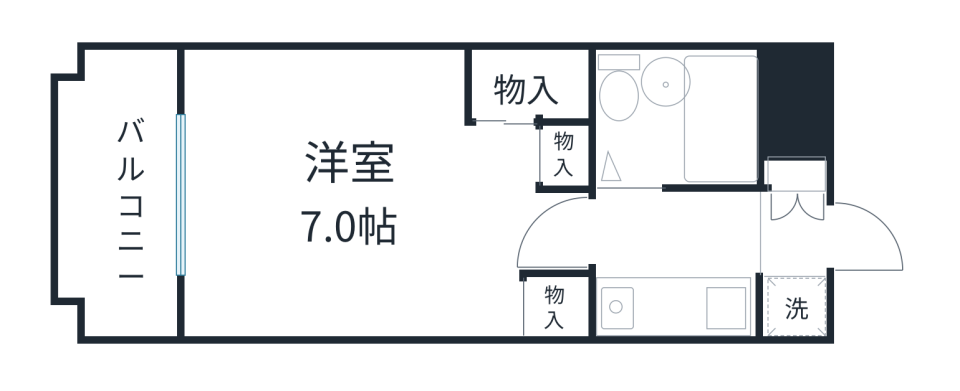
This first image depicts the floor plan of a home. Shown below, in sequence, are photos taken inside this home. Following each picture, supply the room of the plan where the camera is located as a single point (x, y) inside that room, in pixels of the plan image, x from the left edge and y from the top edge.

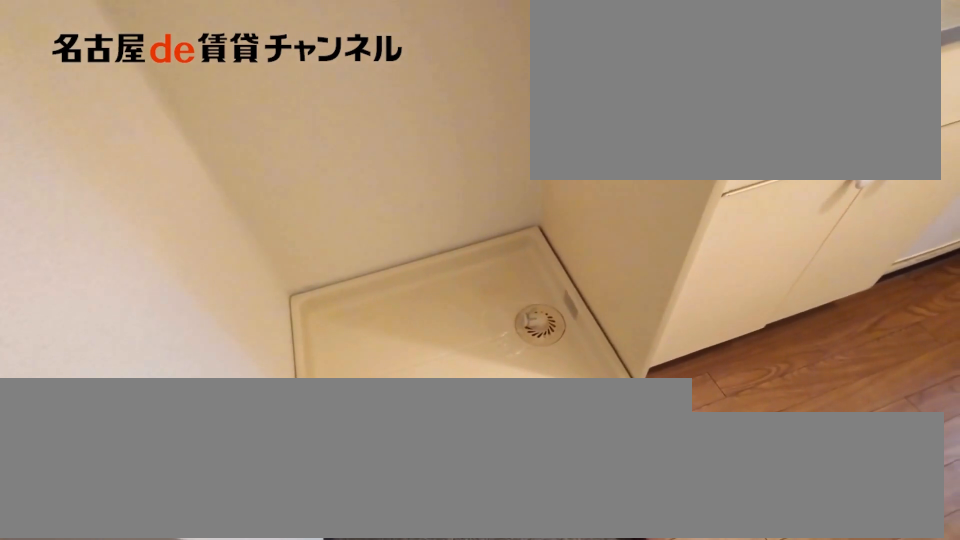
(793, 305)
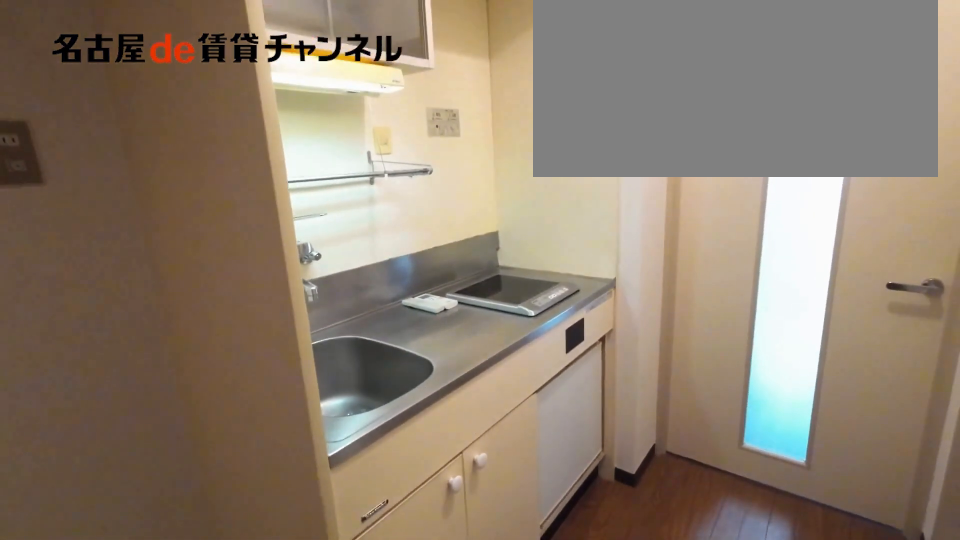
(673, 308)
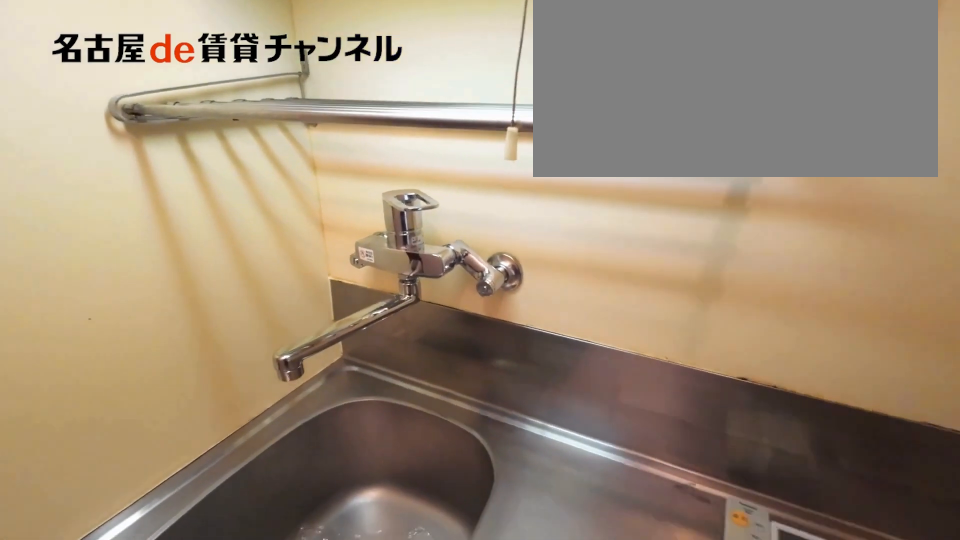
(673, 308)
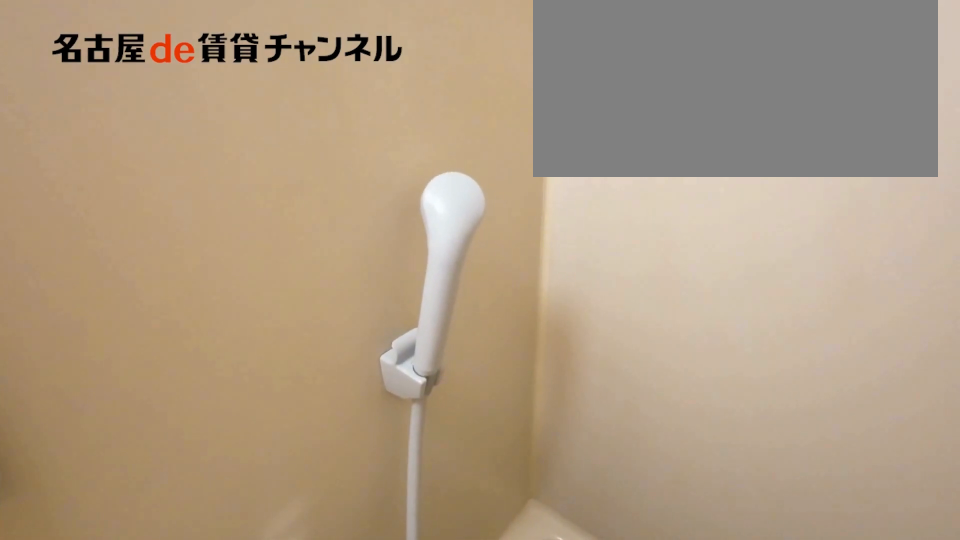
(678, 117)
